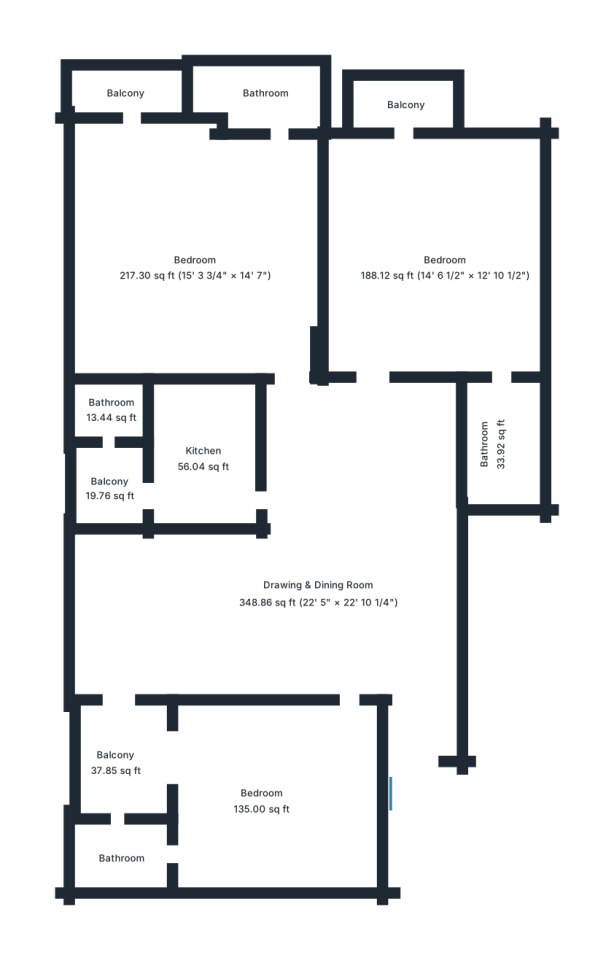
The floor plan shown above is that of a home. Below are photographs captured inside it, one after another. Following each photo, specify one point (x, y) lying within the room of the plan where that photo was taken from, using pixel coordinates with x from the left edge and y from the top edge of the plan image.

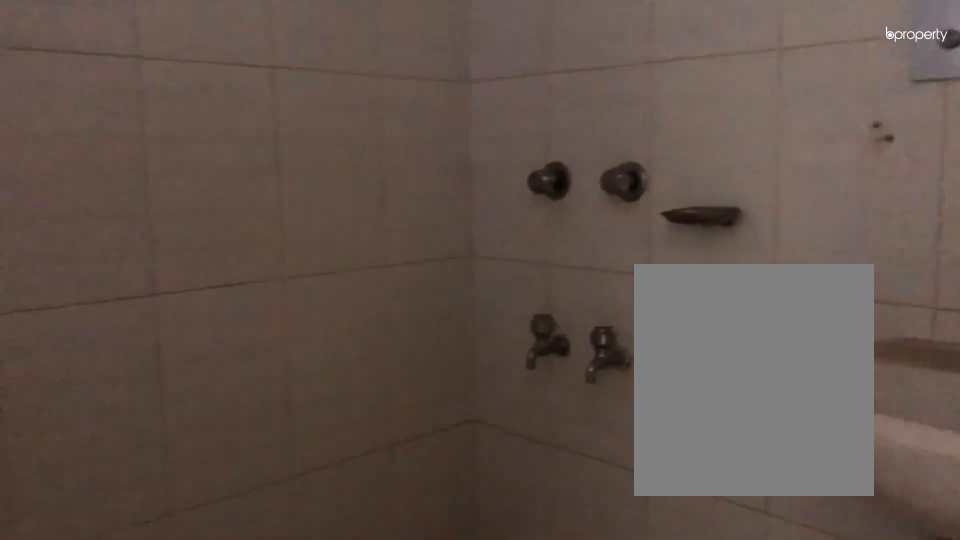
(266, 105)
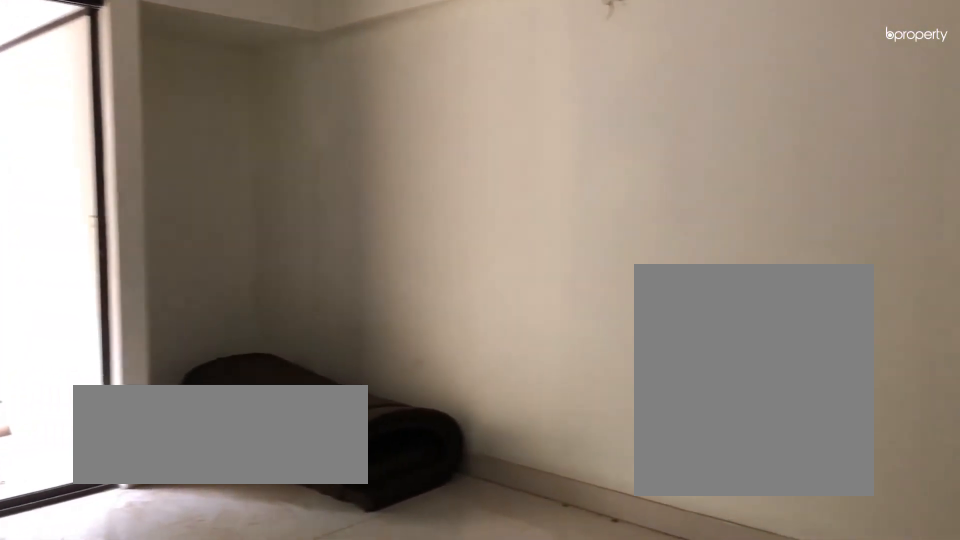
(444, 265)
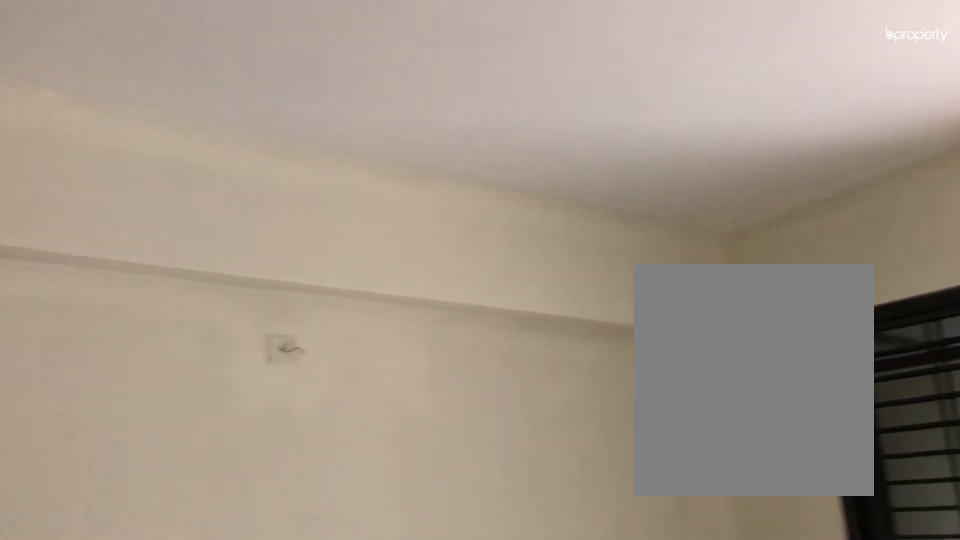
(444, 265)
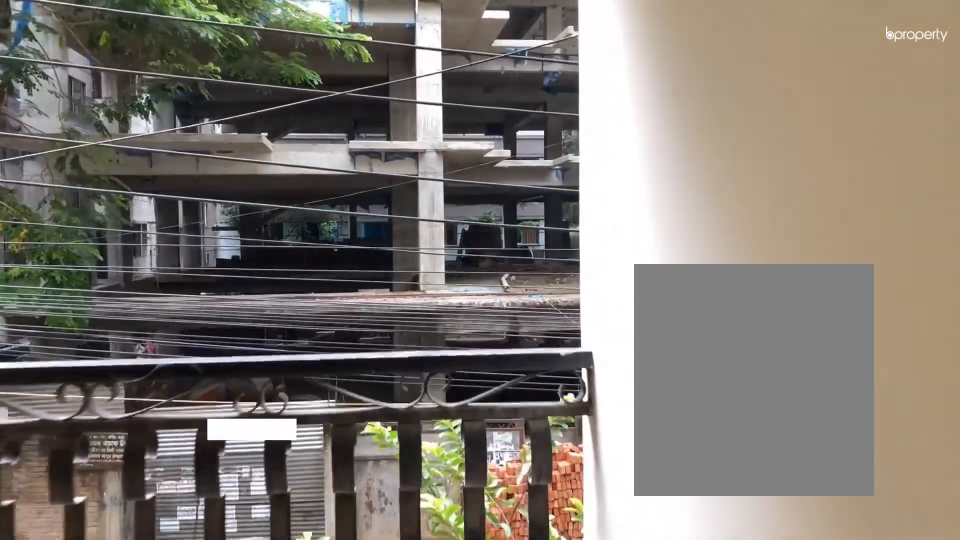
(409, 106)
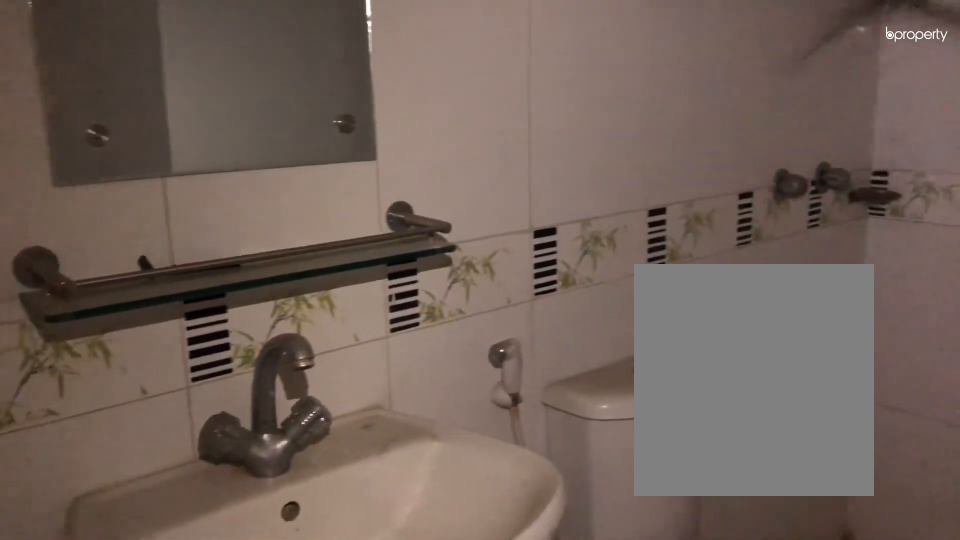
(502, 447)
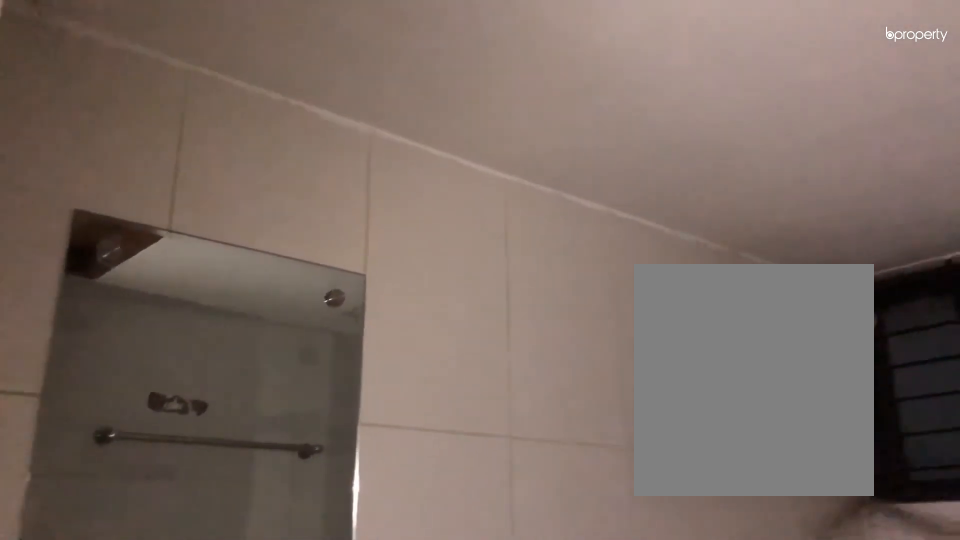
(502, 447)
